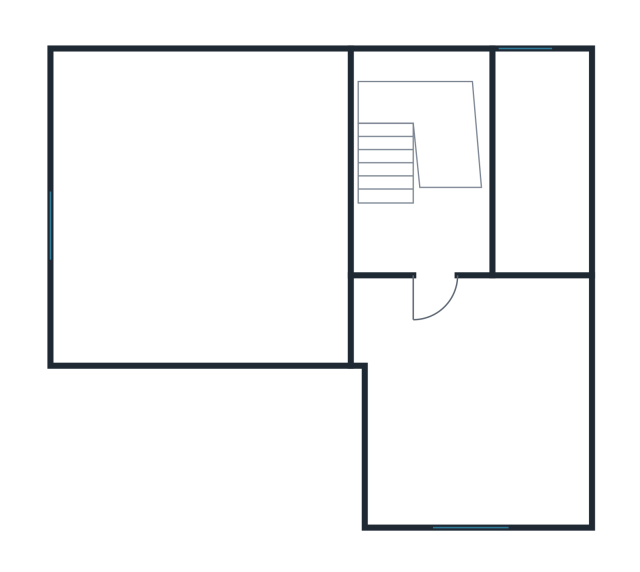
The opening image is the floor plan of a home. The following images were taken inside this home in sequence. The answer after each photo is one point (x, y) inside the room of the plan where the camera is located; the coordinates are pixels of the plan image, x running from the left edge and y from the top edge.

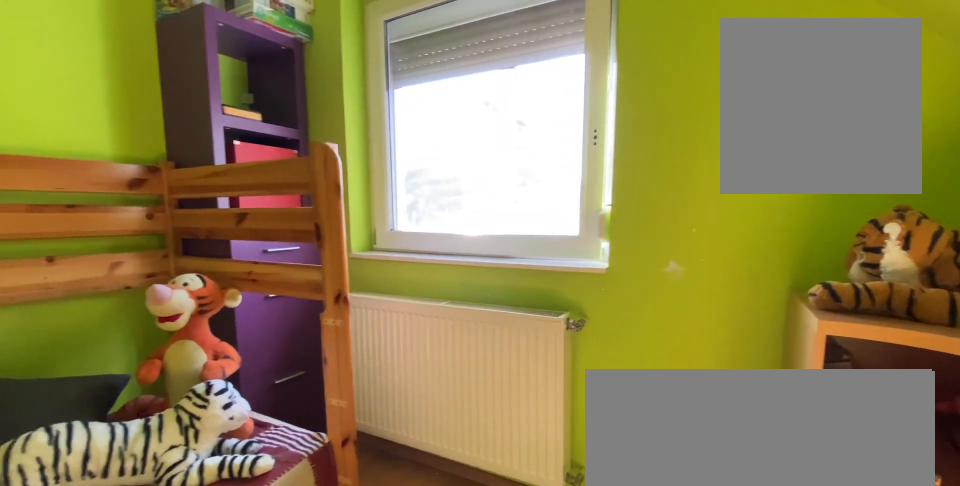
(459, 425)
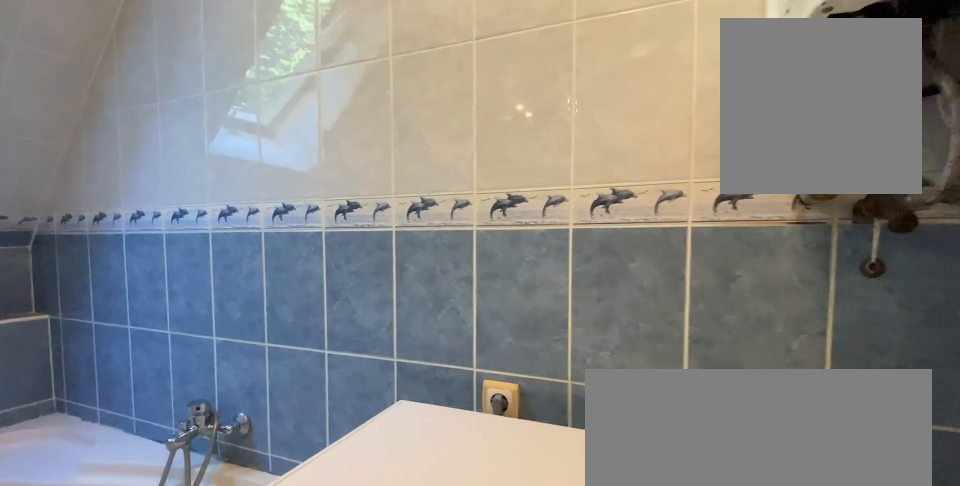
(528, 175)
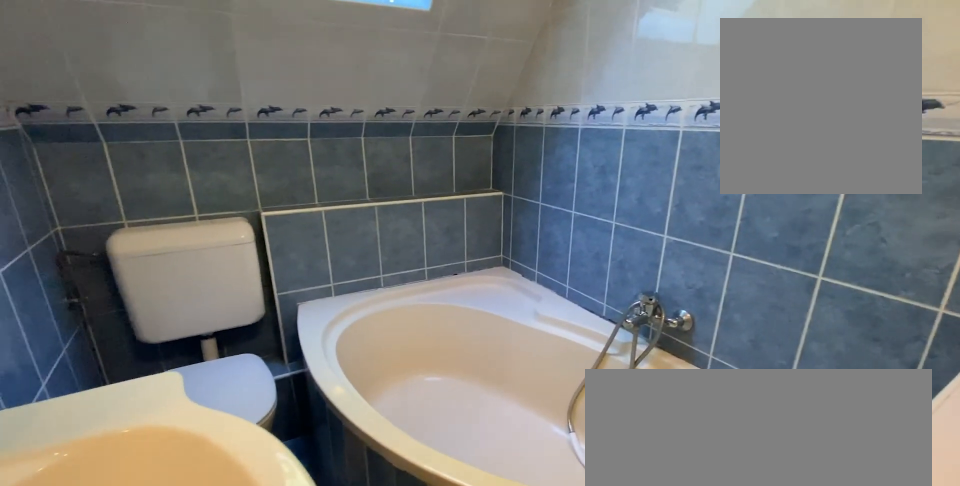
(528, 175)
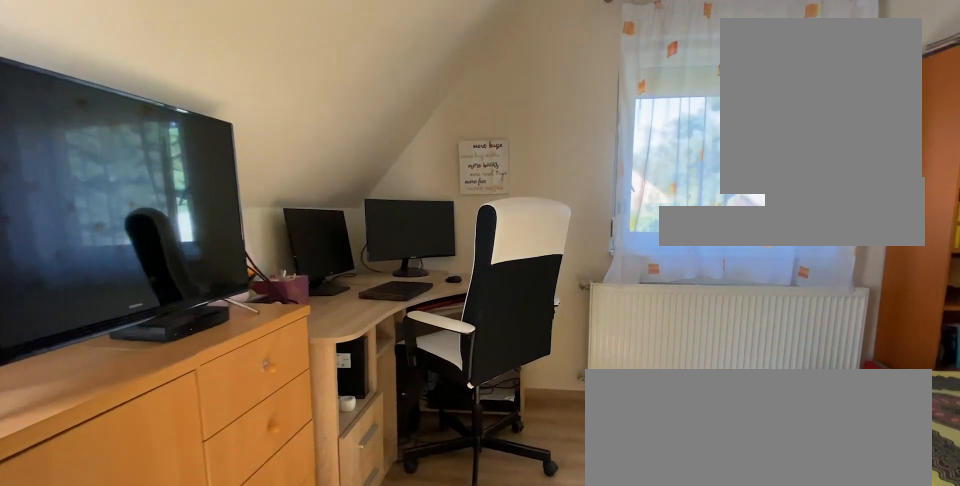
(201, 223)
